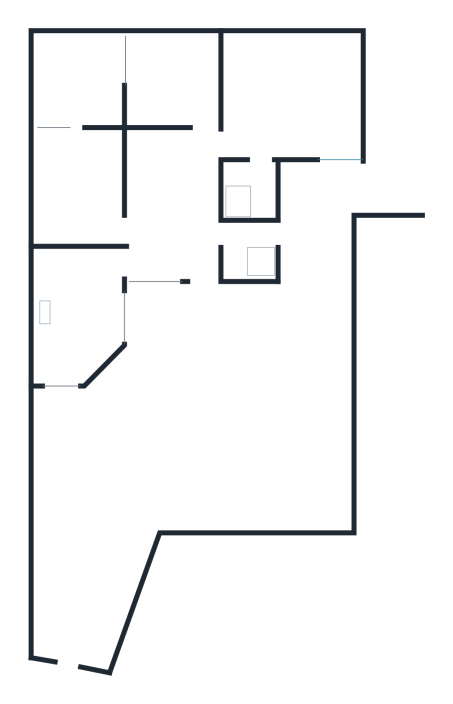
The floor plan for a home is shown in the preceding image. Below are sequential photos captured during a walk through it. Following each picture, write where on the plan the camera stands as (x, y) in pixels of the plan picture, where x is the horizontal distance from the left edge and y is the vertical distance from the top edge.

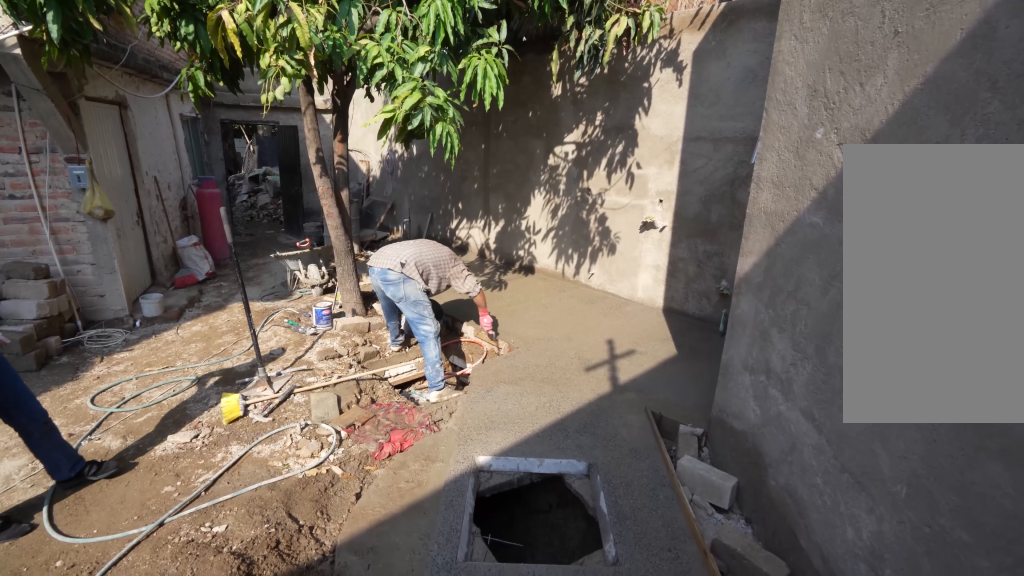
(172, 399)
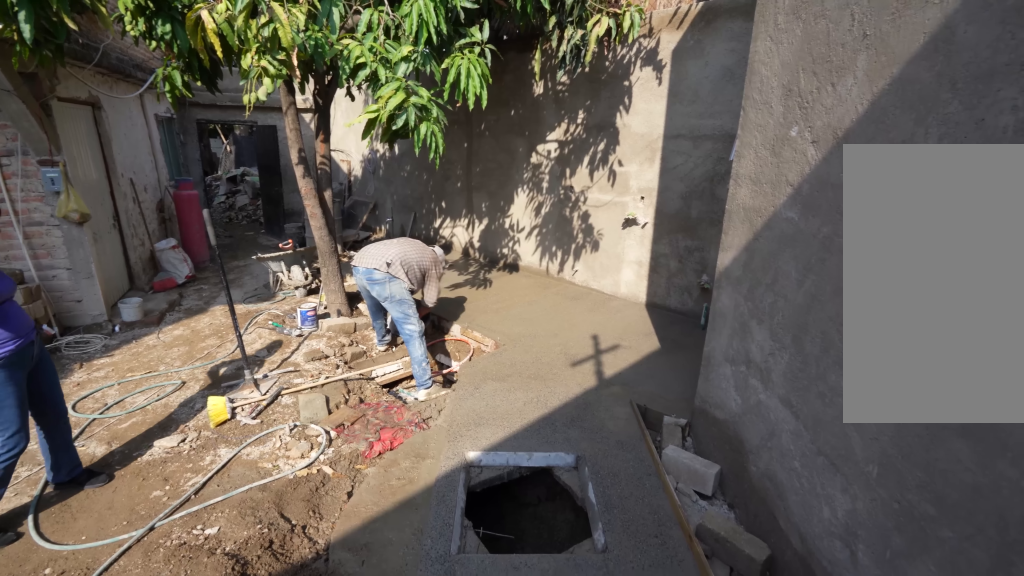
(172, 399)
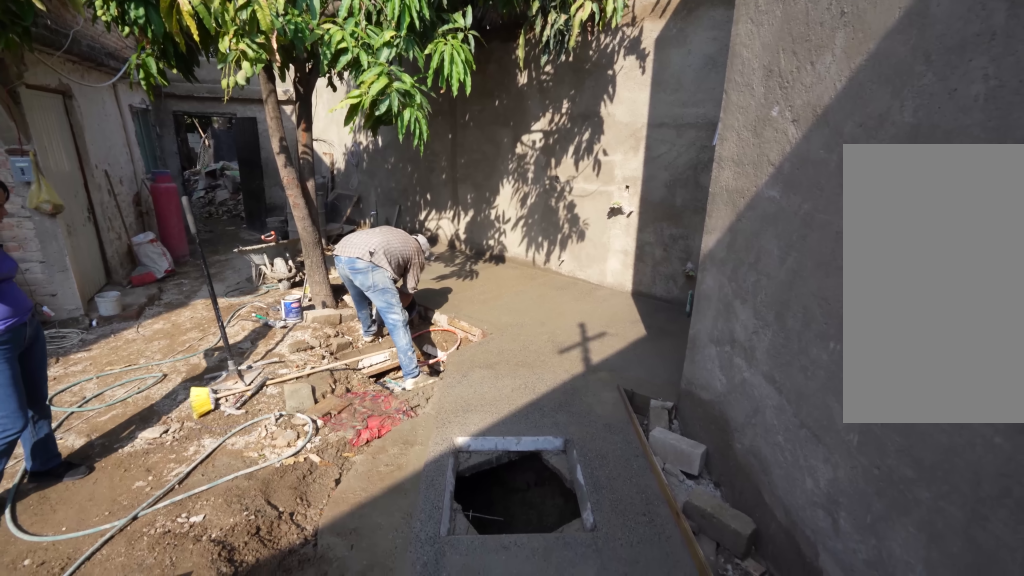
(172, 399)
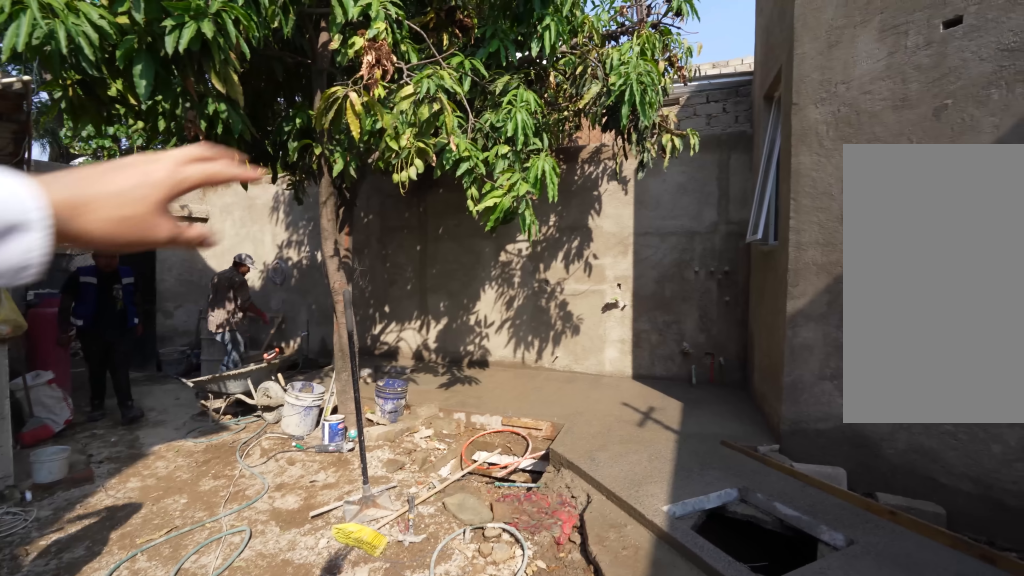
(202, 464)
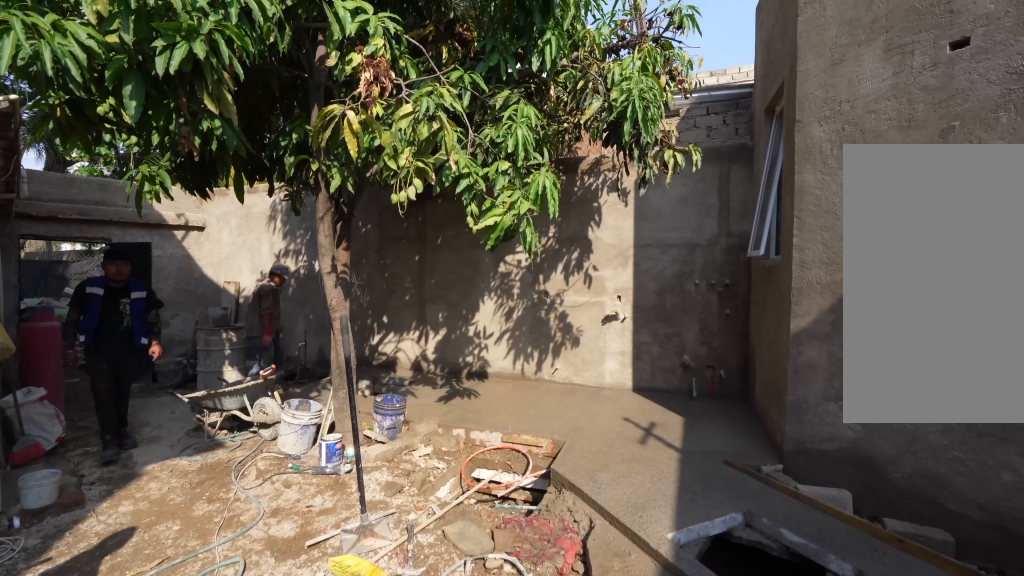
(202, 465)
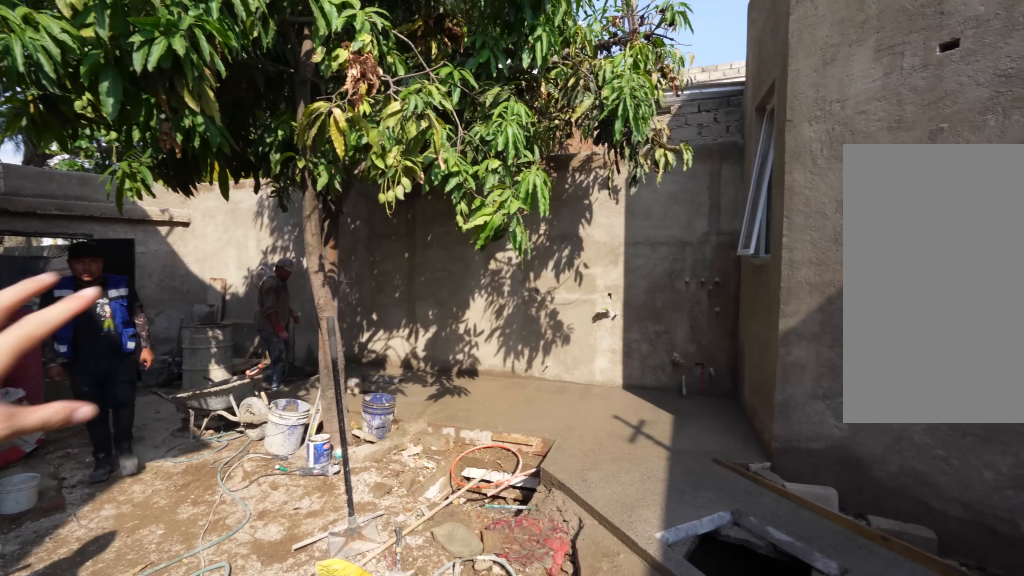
(202, 464)
